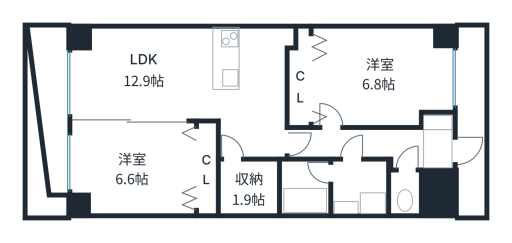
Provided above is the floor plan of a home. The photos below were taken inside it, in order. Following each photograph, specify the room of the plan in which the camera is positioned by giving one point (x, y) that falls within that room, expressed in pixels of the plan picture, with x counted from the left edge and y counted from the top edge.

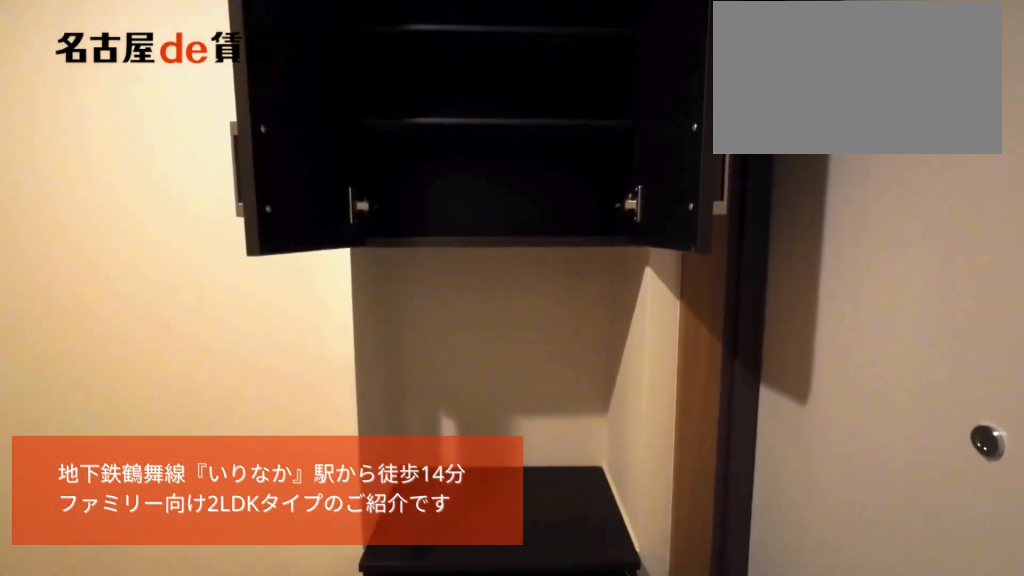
(437, 142)
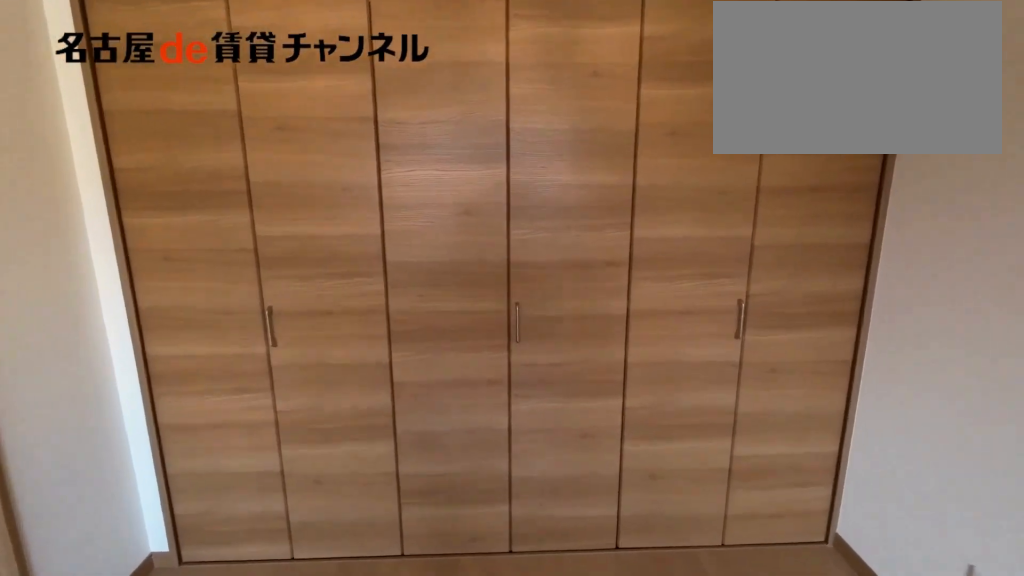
(135, 167)
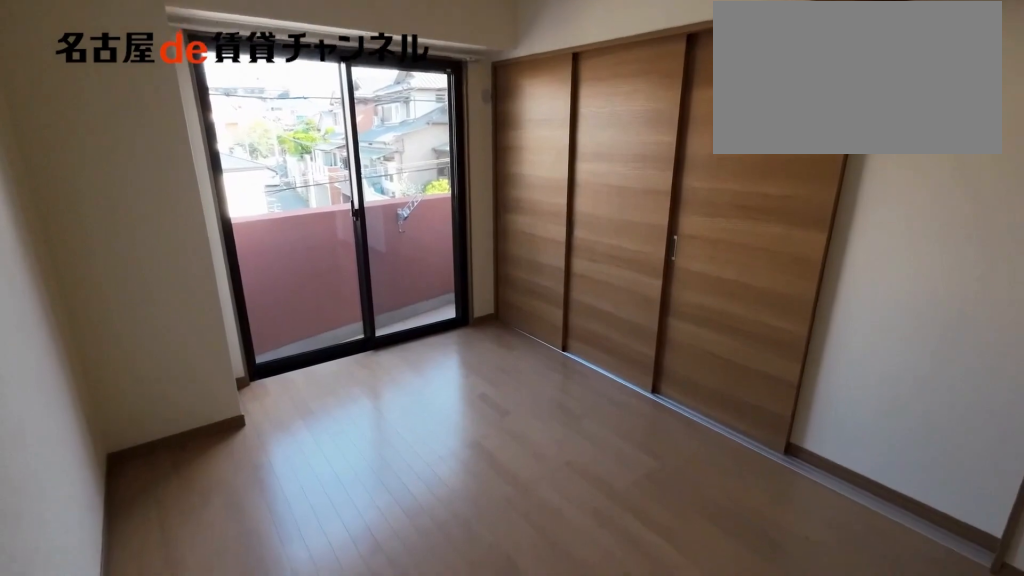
(135, 167)
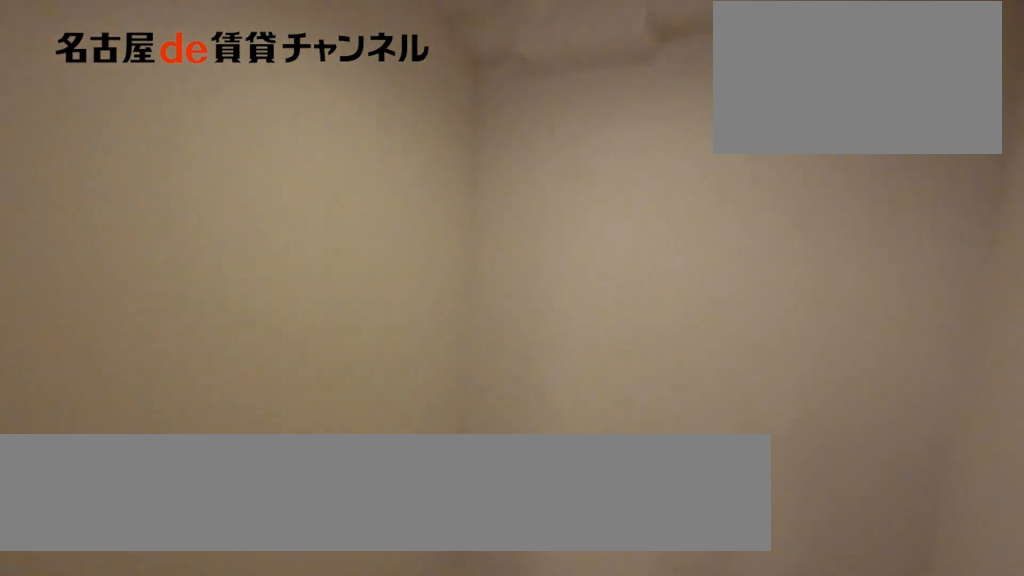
(248, 187)
